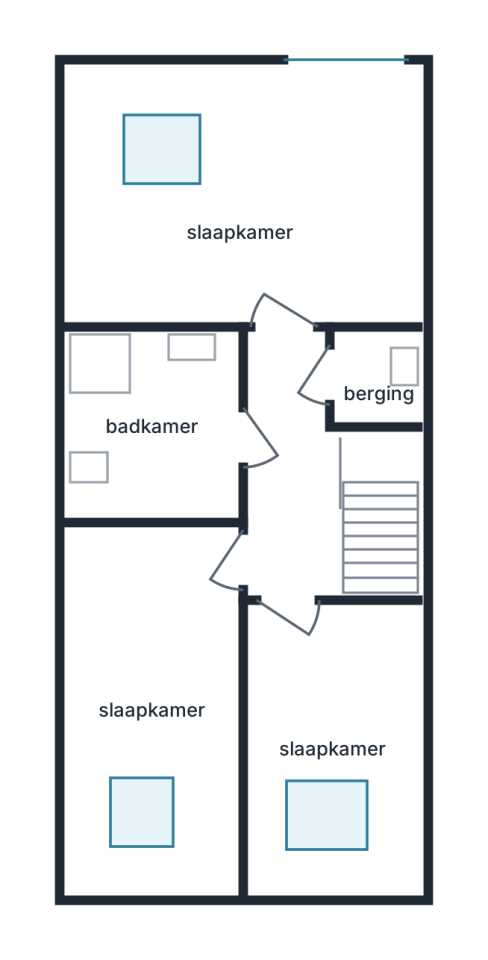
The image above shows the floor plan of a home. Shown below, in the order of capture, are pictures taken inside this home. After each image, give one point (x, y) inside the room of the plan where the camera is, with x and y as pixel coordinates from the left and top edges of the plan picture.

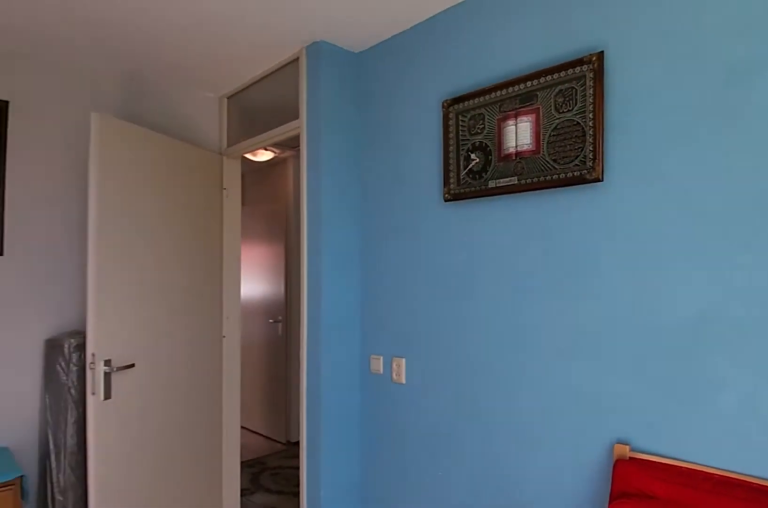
(155, 691)
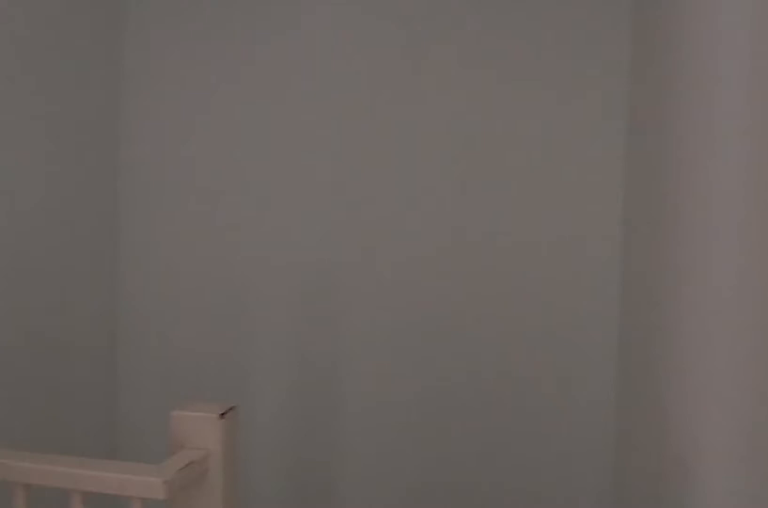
(292, 473)
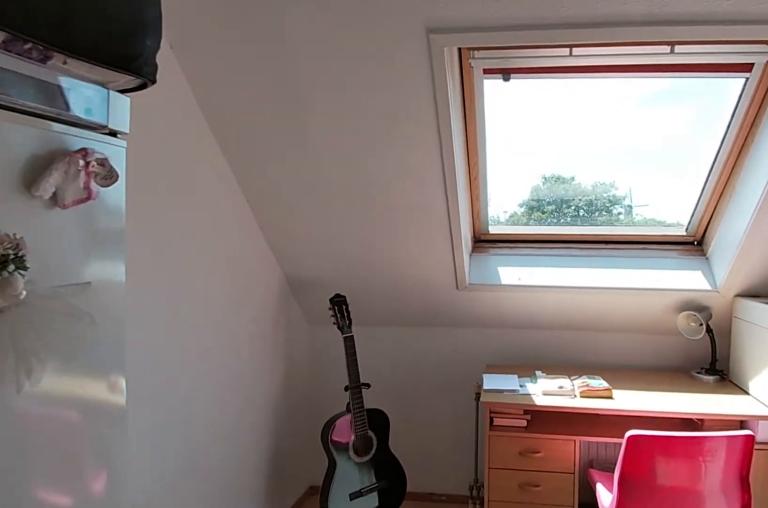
(333, 730)
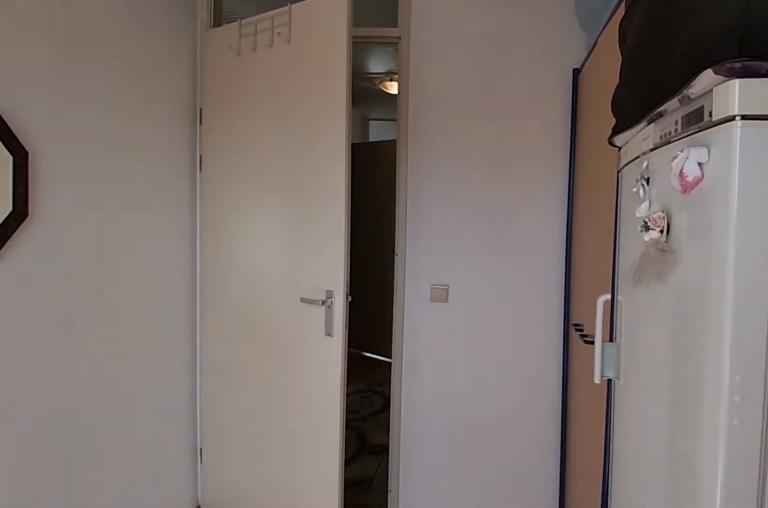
(333, 730)
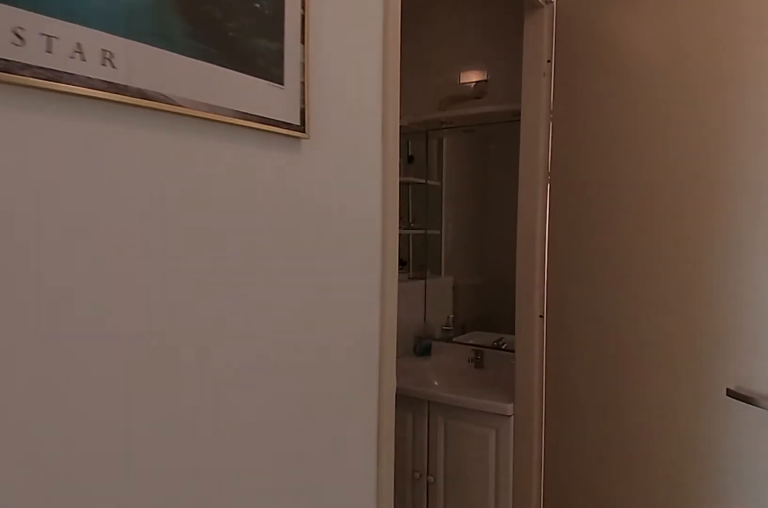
(292, 472)
